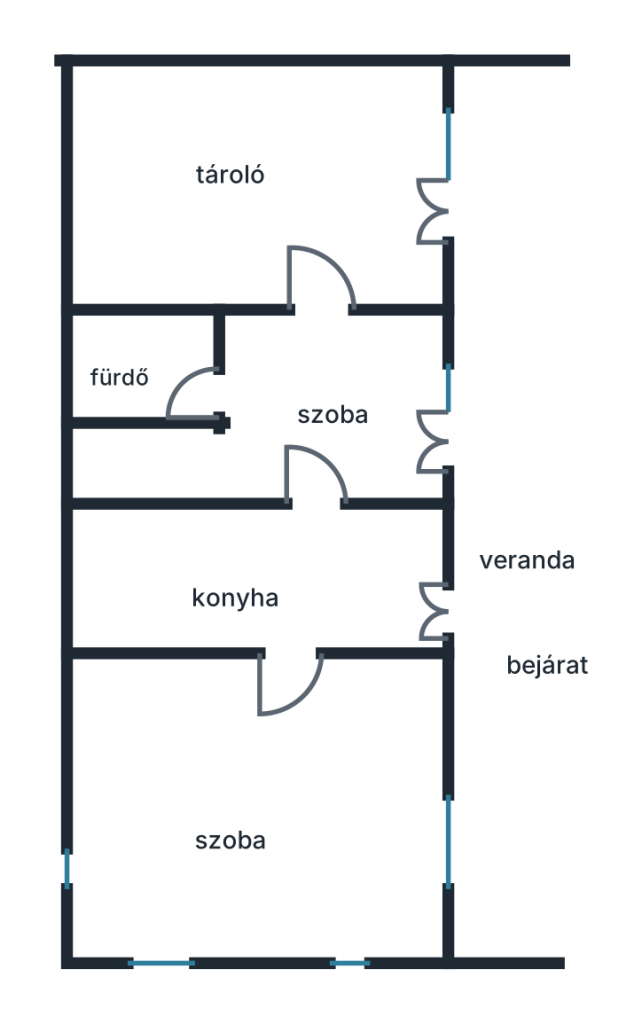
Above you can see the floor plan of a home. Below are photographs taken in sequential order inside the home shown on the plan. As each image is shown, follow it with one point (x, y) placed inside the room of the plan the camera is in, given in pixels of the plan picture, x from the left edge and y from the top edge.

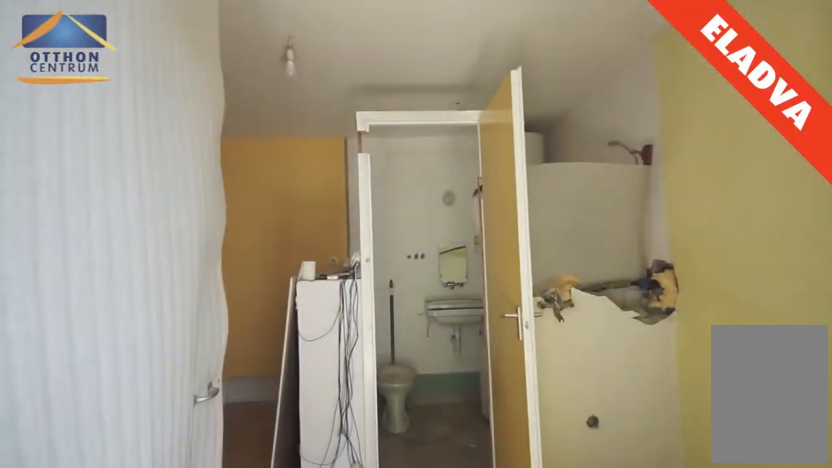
(407, 417)
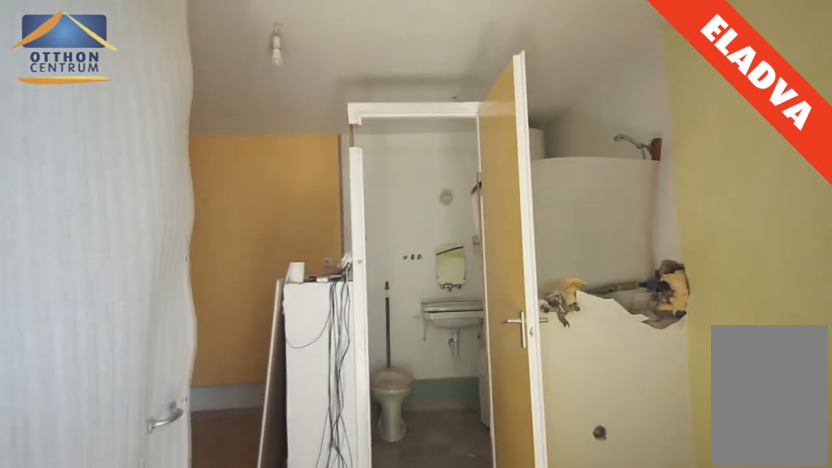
(386, 421)
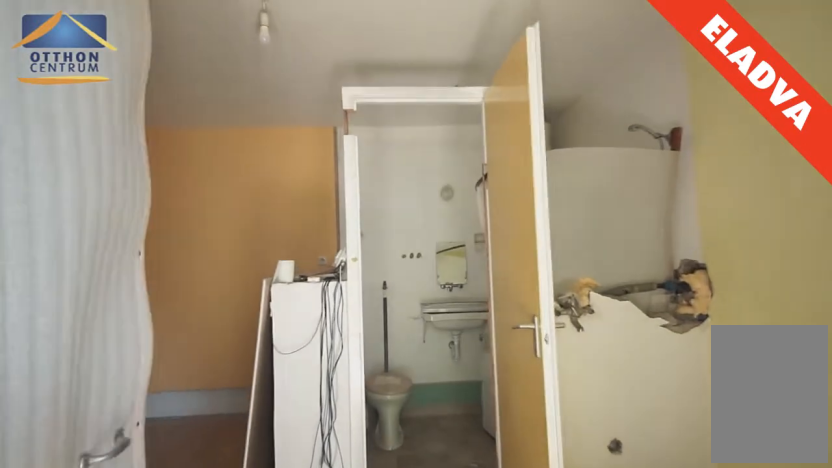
(375, 422)
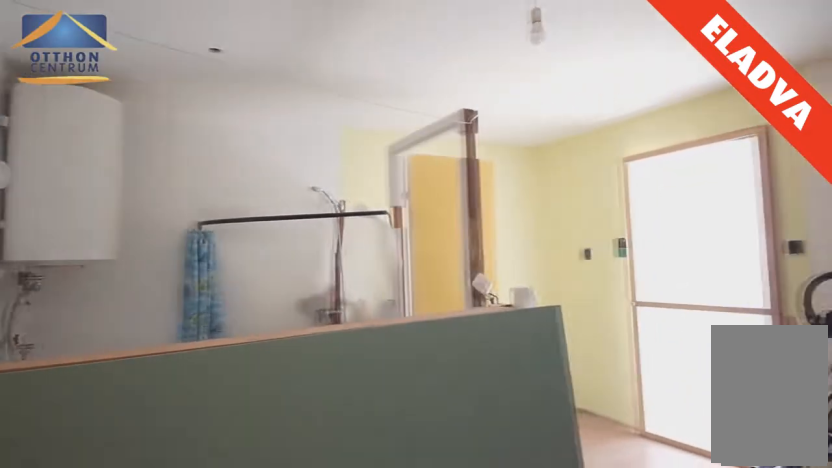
(353, 424)
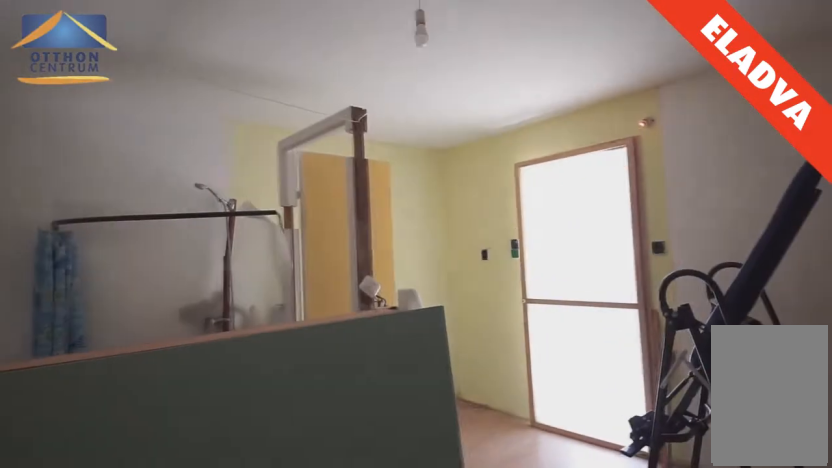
(353, 424)
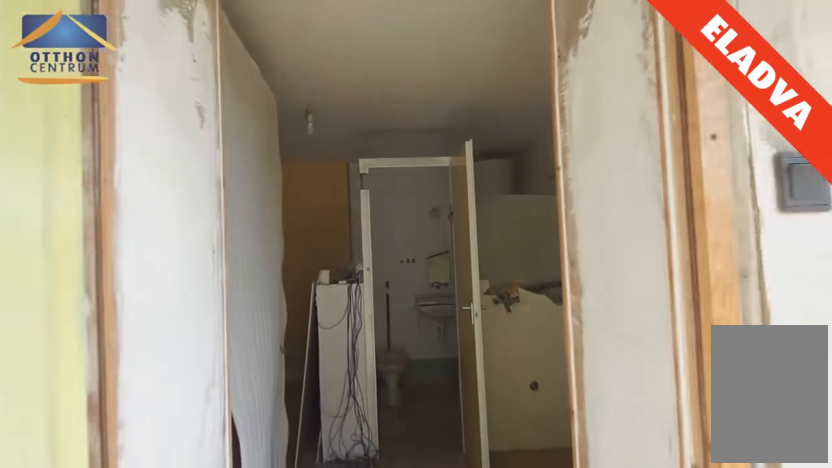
(435, 424)
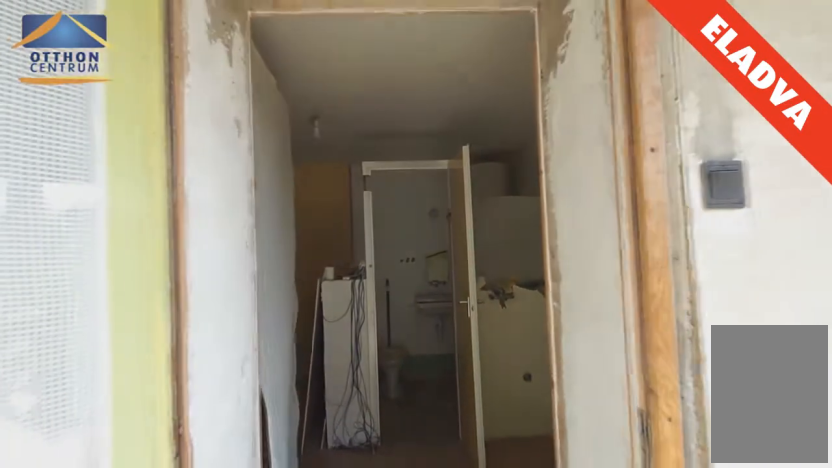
(448, 424)
